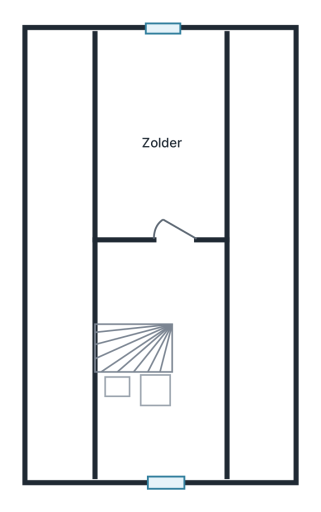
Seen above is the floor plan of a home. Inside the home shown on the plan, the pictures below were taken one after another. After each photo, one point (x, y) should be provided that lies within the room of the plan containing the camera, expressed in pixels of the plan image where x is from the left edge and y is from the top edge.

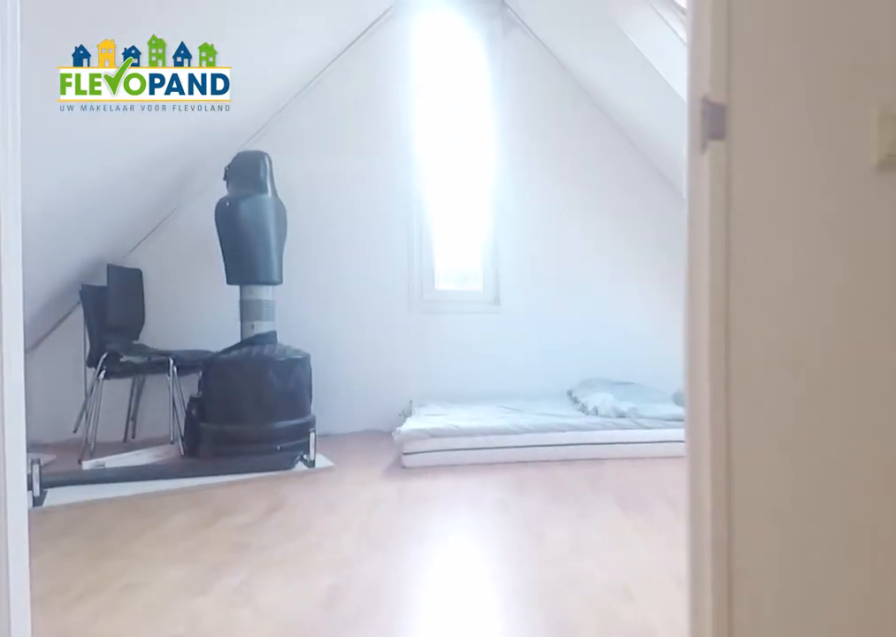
(164, 366)
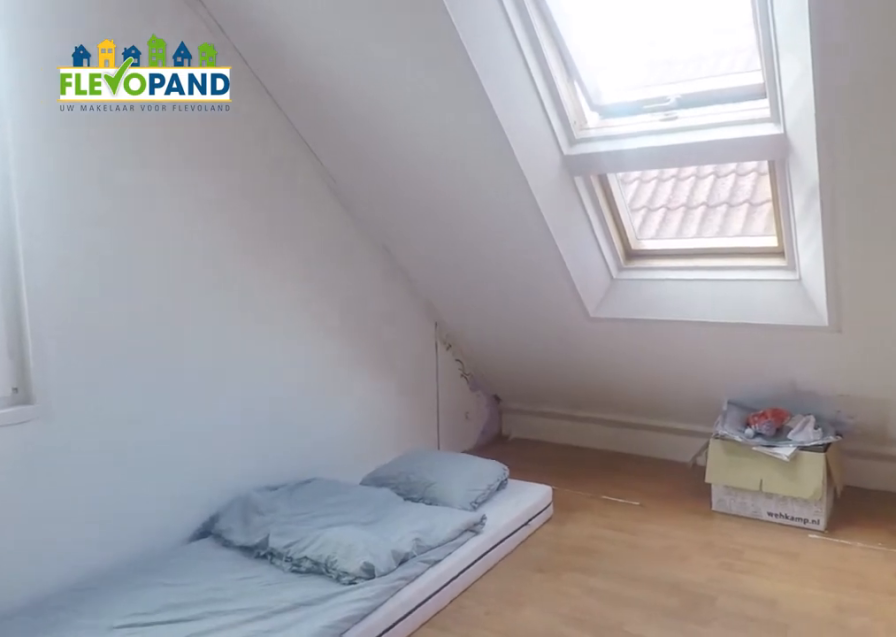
(162, 137)
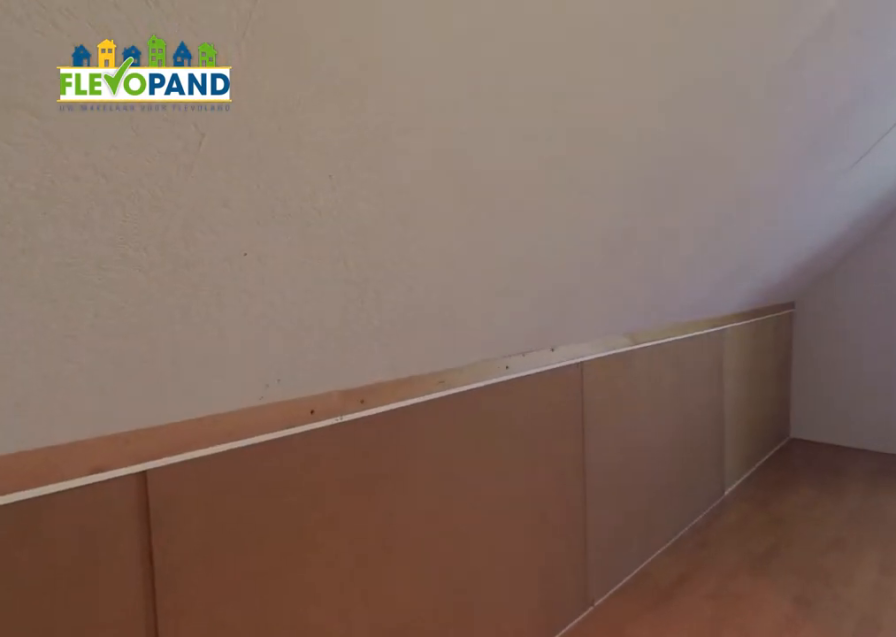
(165, 361)
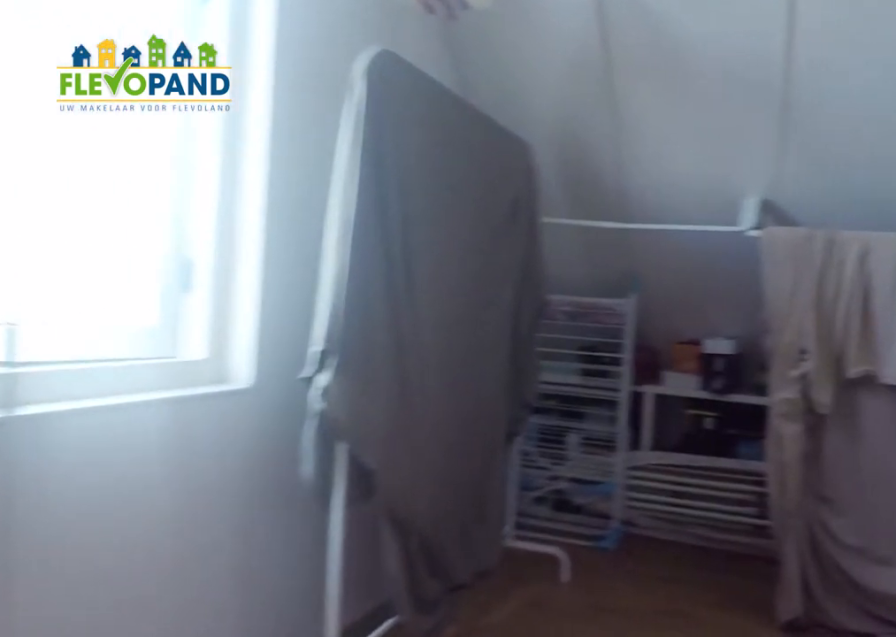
(165, 361)
